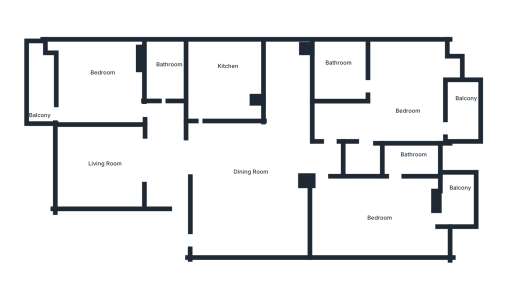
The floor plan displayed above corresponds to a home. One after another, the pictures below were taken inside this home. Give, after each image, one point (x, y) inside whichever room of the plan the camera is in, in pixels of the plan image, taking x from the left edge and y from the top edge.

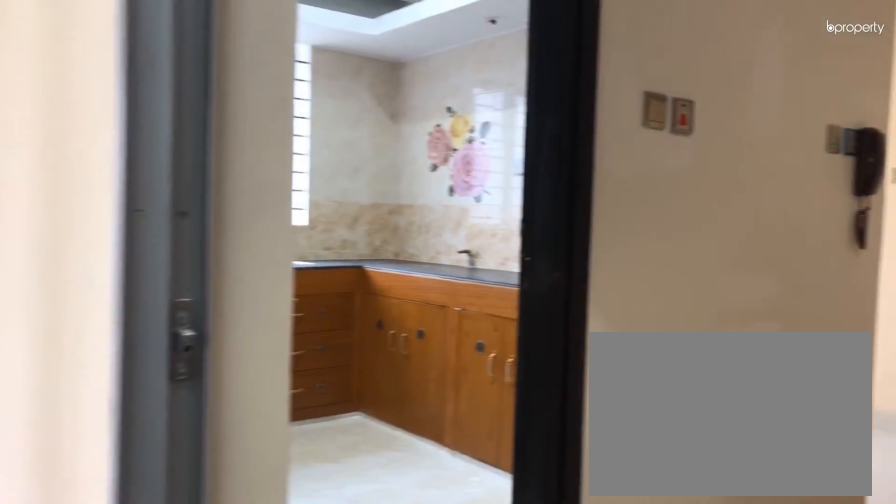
(191, 160)
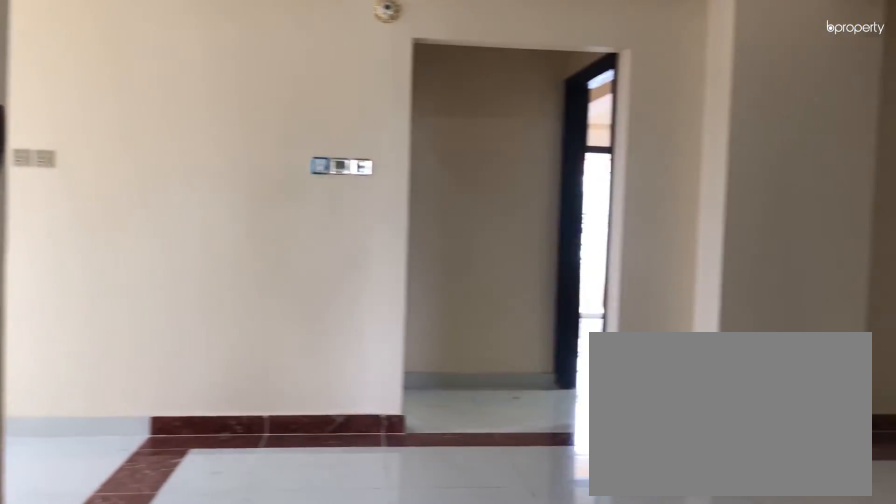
(251, 175)
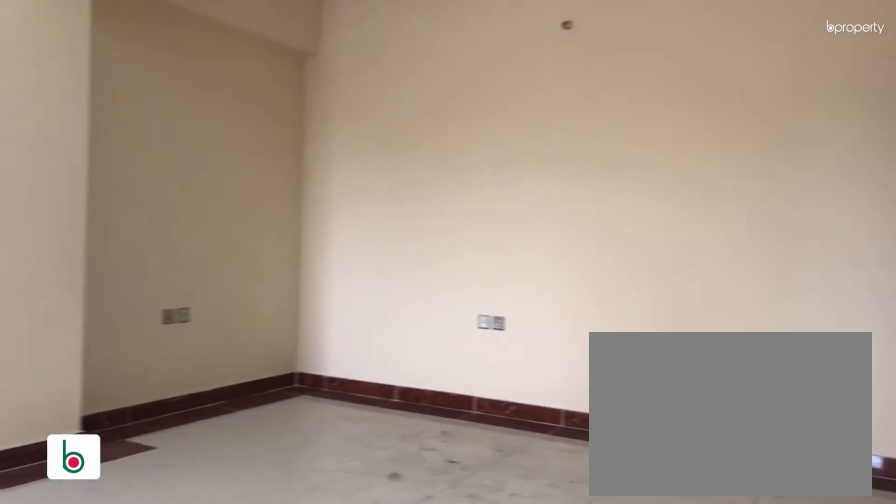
(251, 175)
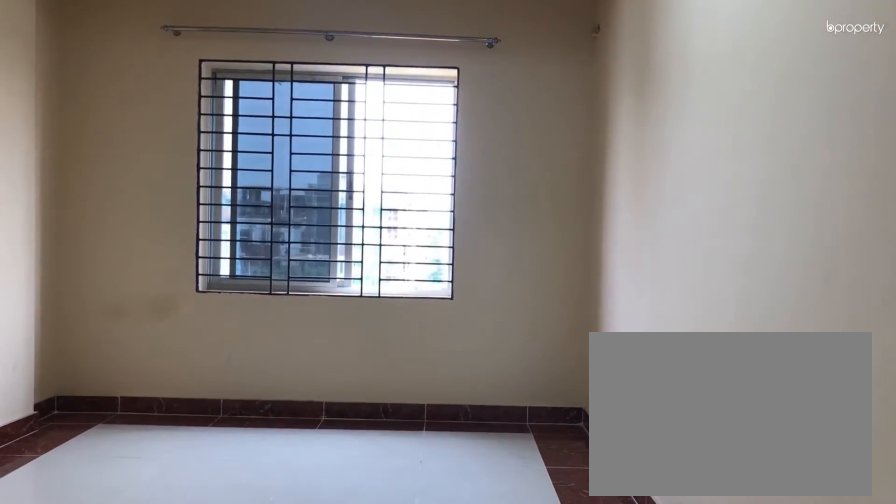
(111, 167)
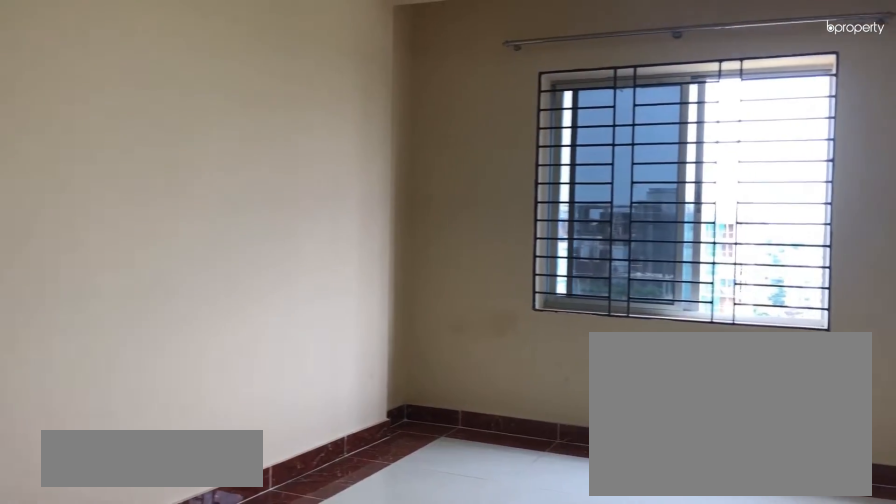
(111, 167)
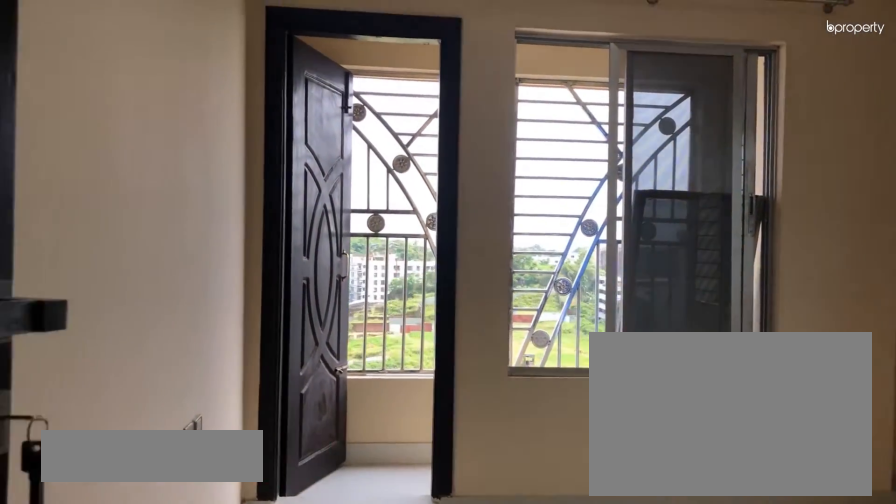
(111, 90)
